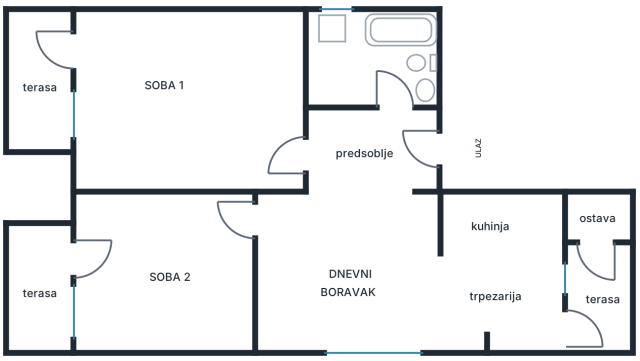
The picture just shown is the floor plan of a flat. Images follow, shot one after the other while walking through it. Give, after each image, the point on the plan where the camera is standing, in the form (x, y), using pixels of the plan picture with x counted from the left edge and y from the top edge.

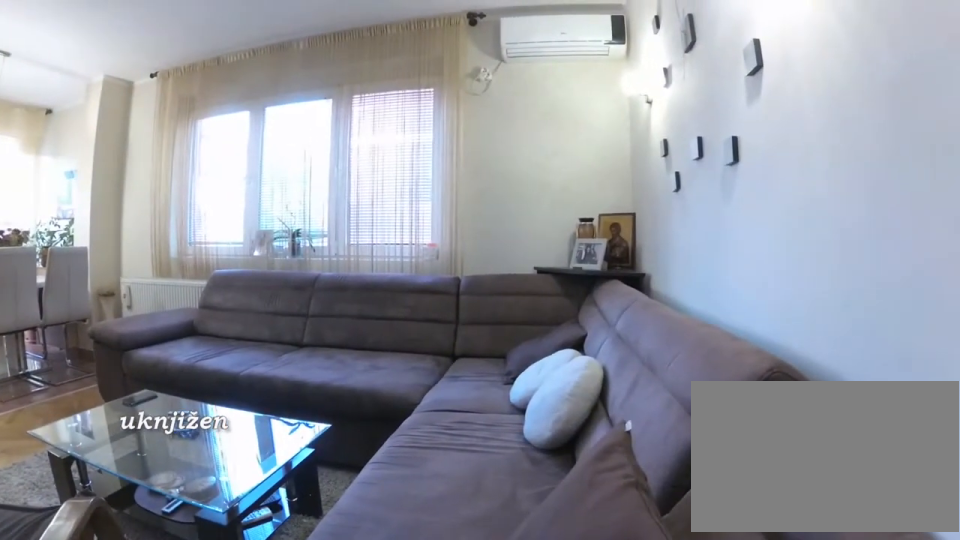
(272, 226)
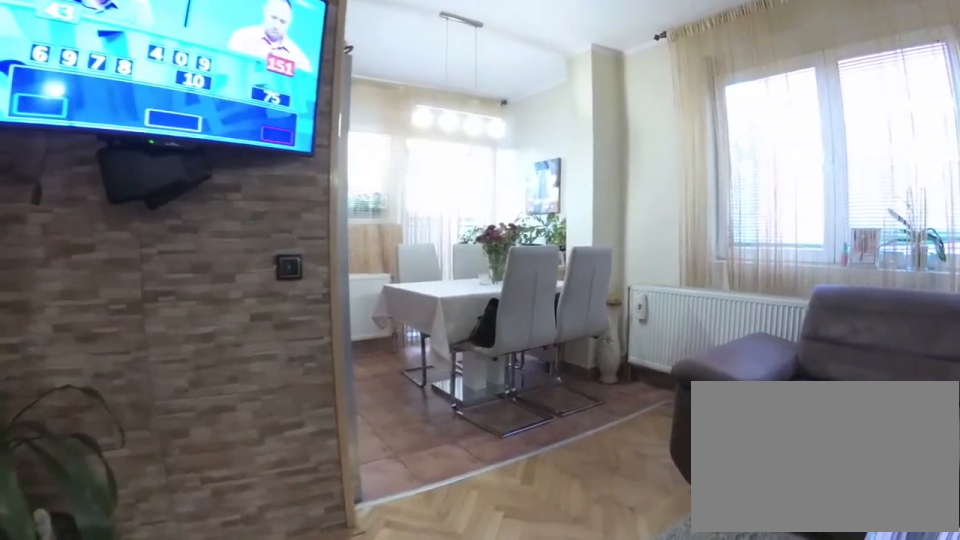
(320, 251)
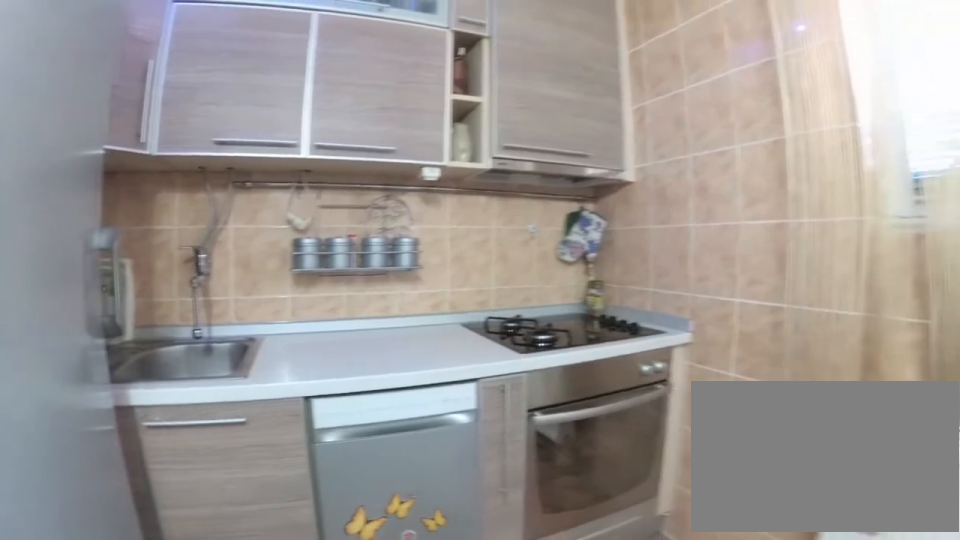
(497, 298)
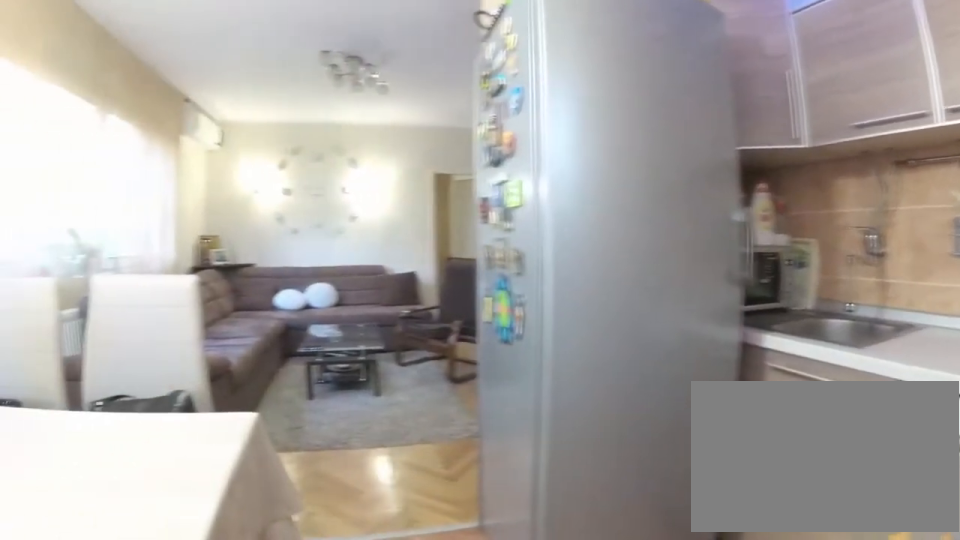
(534, 285)
